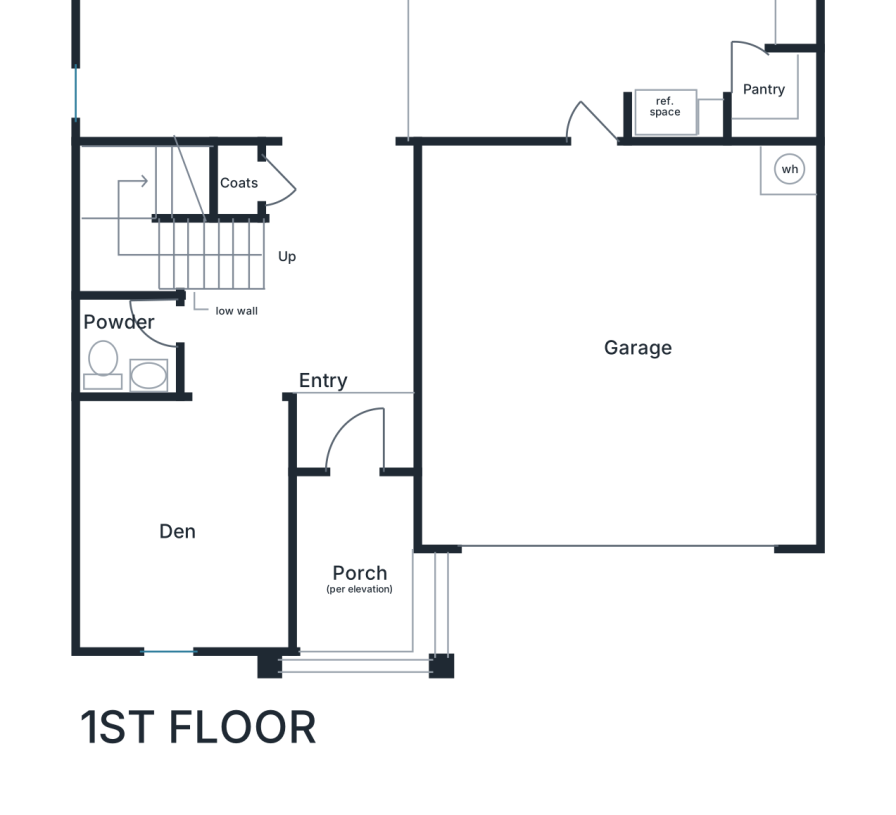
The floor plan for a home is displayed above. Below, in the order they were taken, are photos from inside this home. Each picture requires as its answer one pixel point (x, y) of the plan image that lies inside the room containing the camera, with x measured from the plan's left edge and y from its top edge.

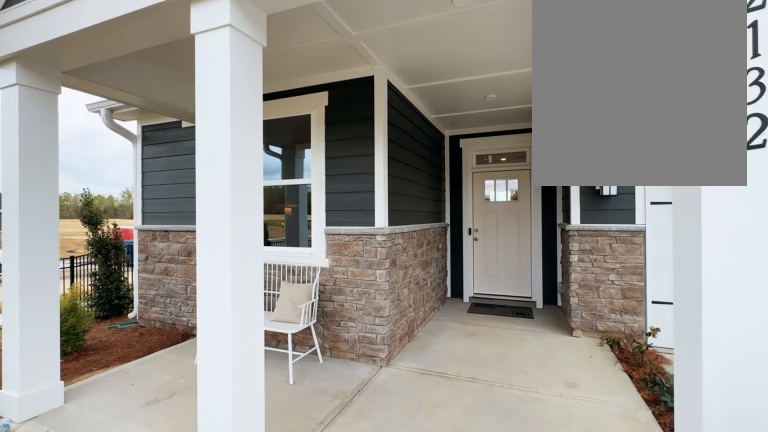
(355, 565)
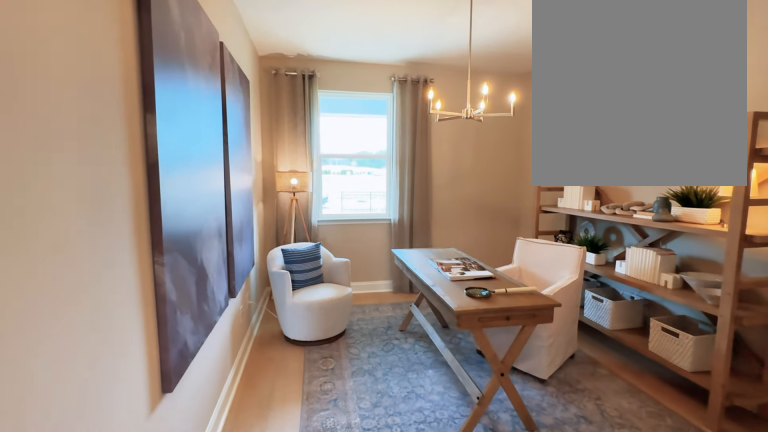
(184, 523)
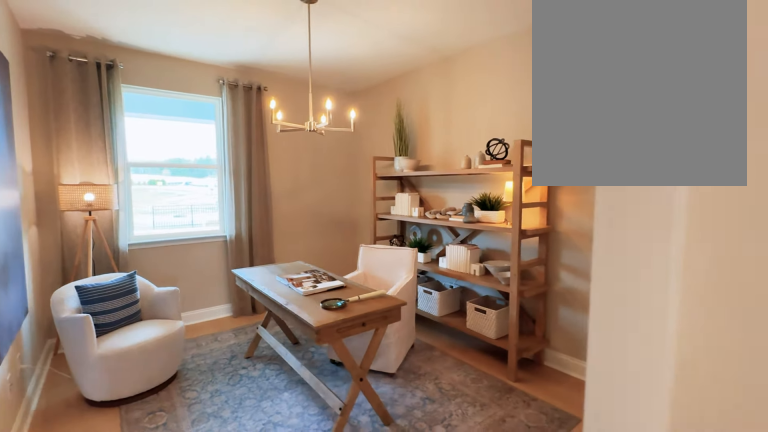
(184, 523)
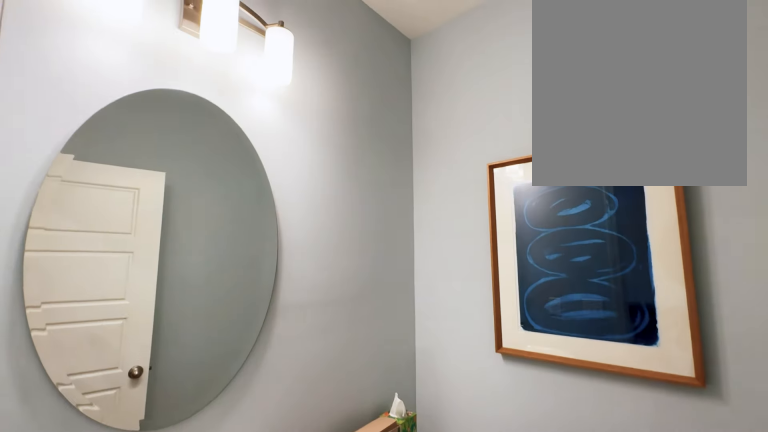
(129, 344)
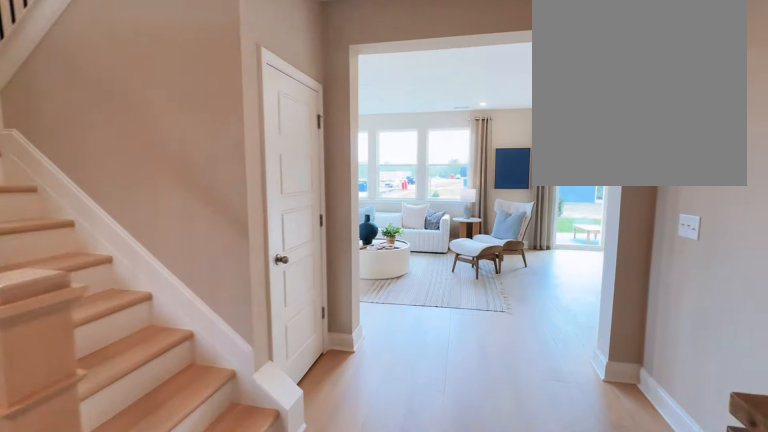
(298, 273)
